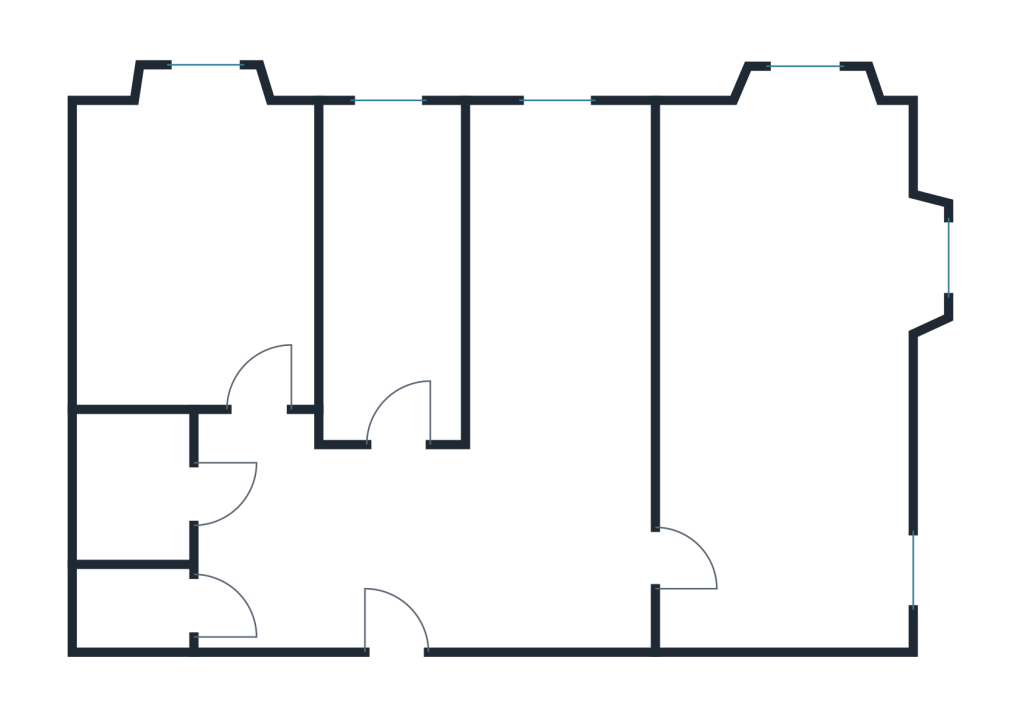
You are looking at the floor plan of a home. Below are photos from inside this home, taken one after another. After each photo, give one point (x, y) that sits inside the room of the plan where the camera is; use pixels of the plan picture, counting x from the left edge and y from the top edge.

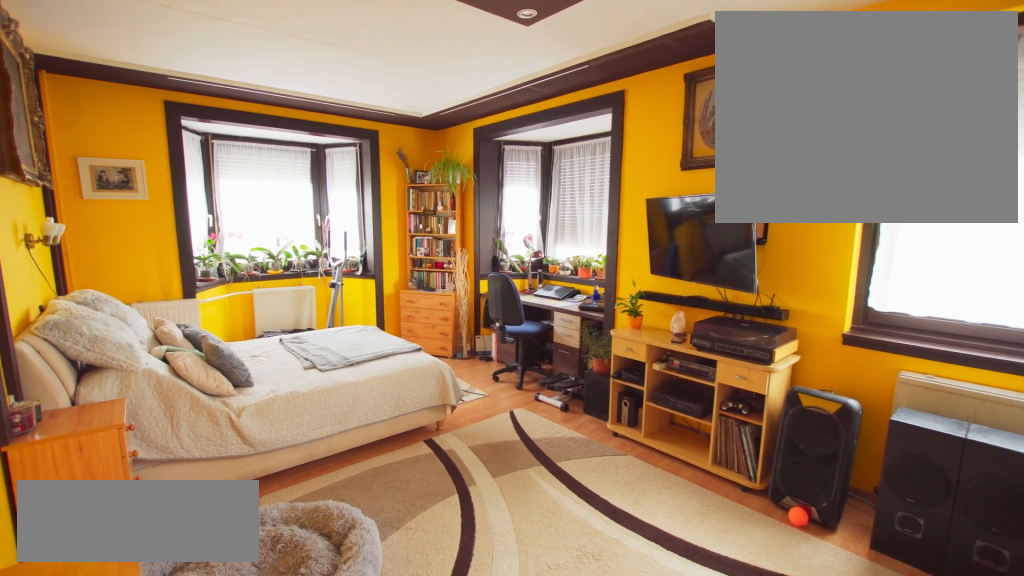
(788, 379)
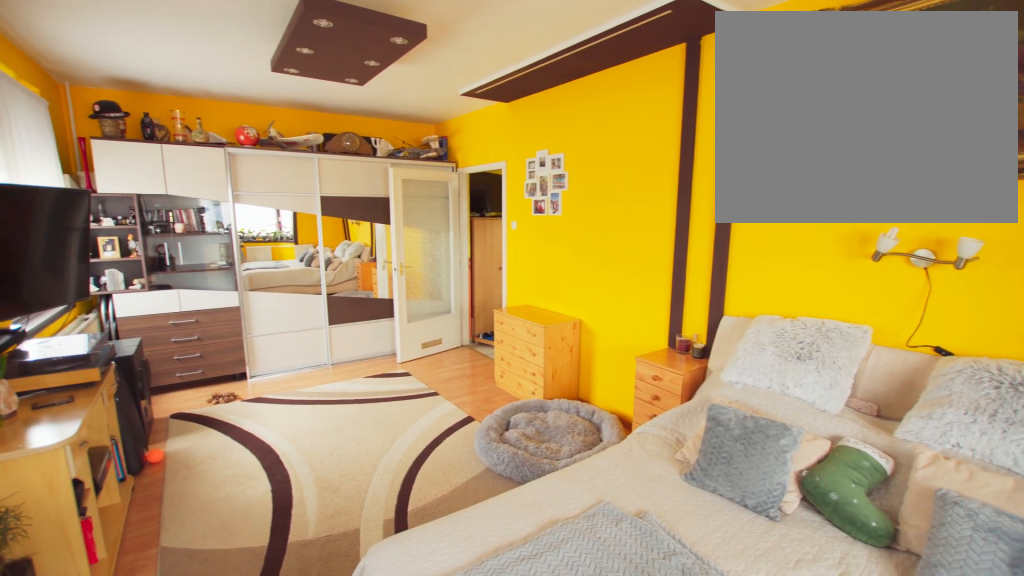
(788, 376)
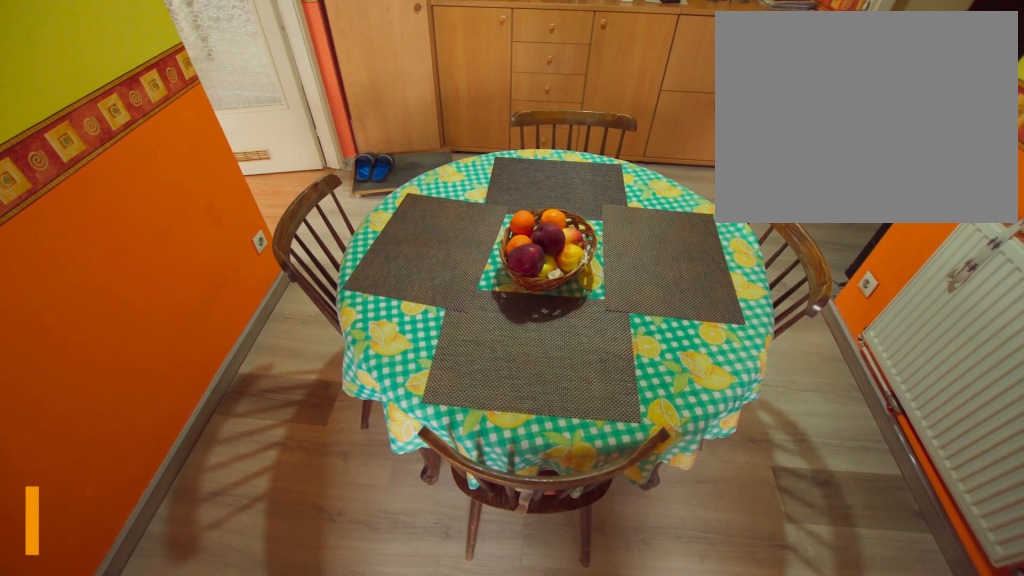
(565, 528)
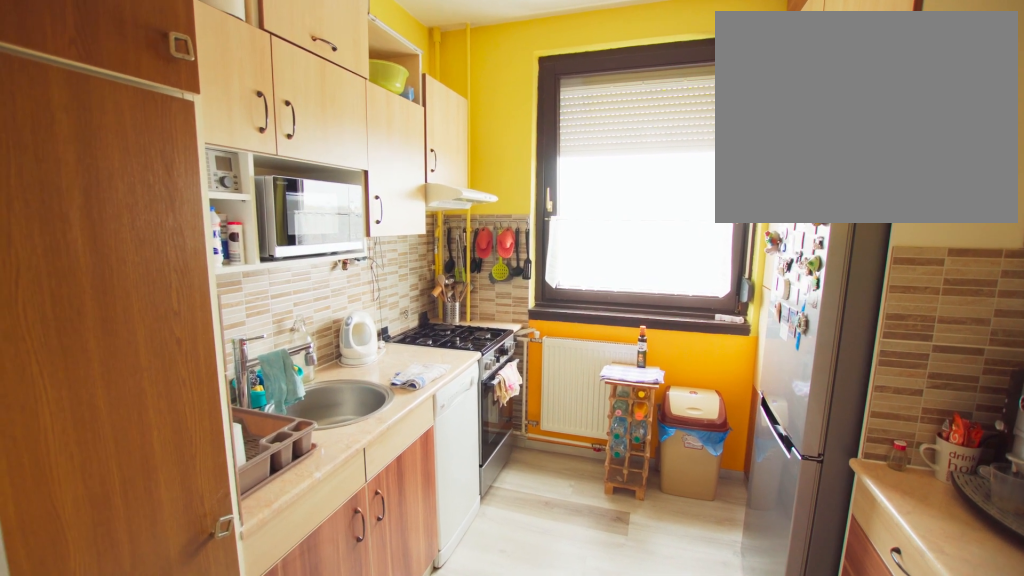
(565, 280)
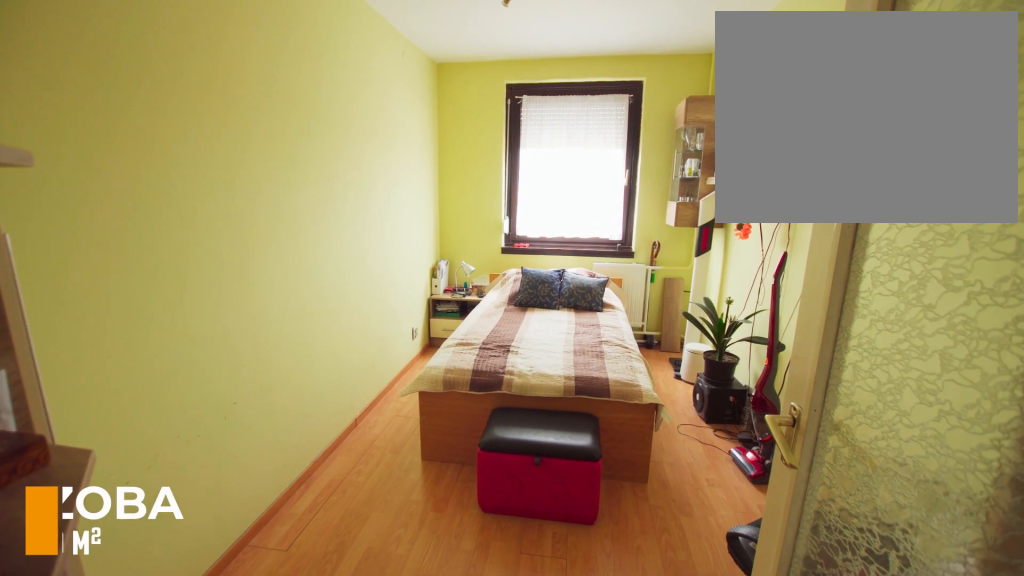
(389, 280)
